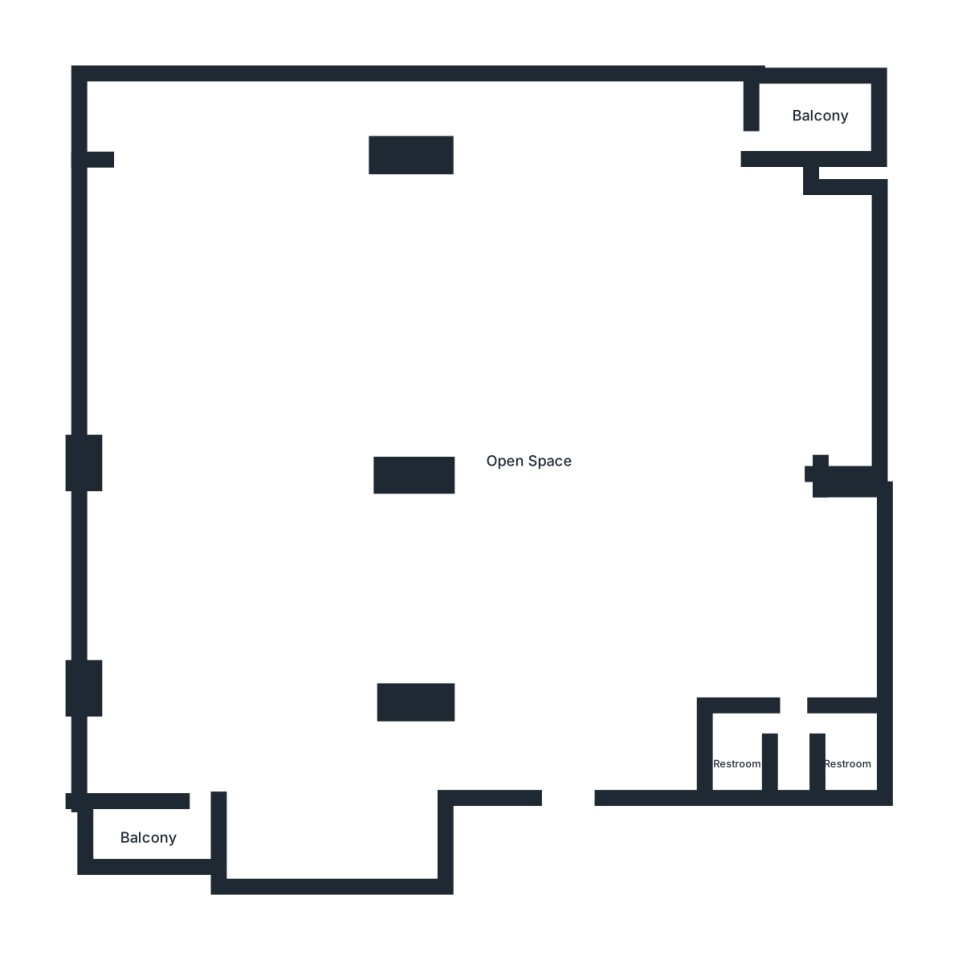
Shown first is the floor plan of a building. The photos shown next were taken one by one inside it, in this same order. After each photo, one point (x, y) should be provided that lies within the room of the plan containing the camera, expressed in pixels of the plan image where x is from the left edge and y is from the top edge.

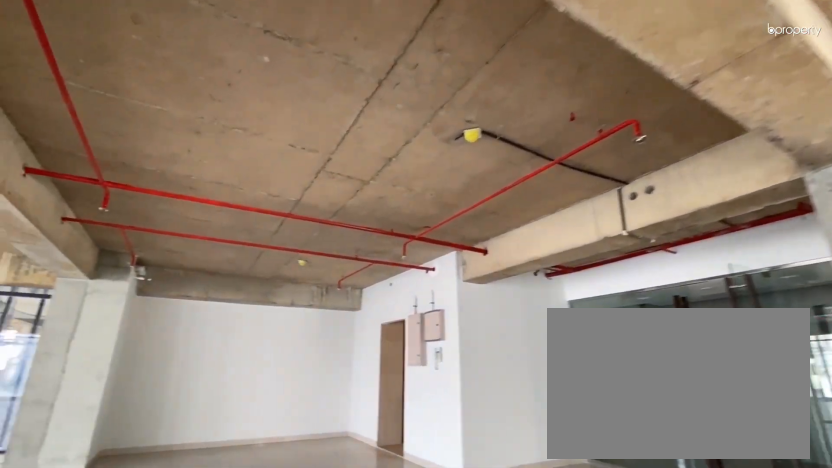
(282, 670)
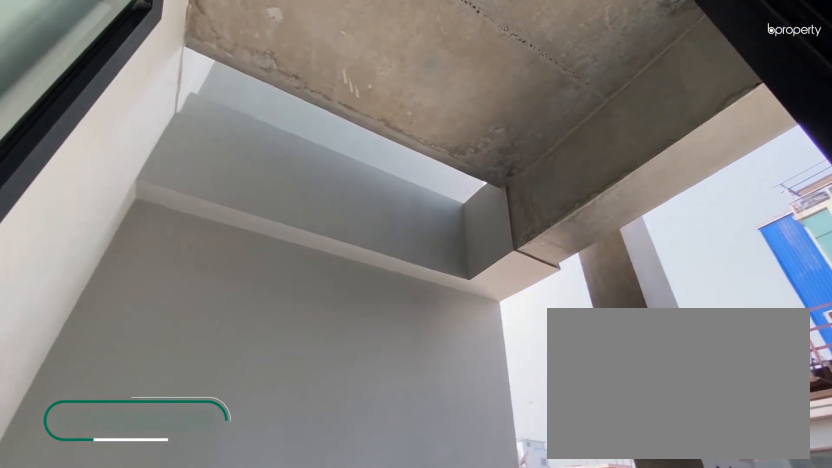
(147, 837)
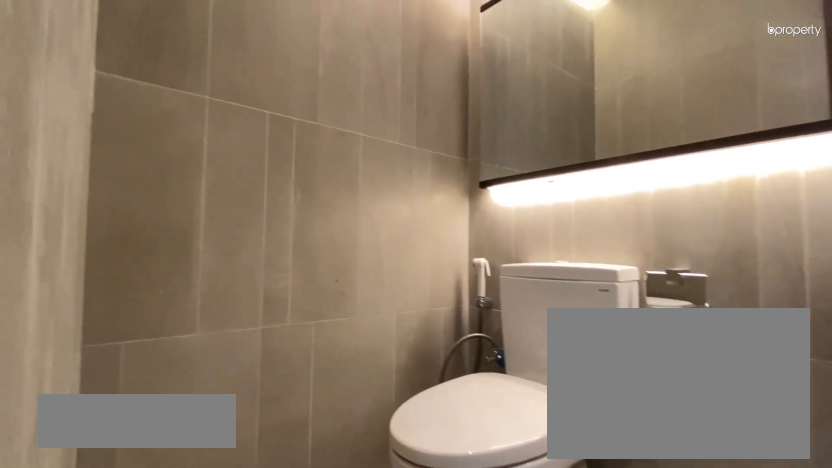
(735, 761)
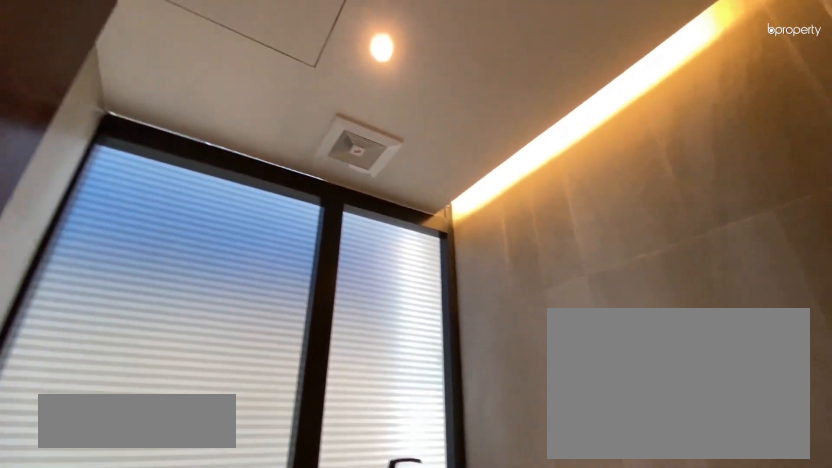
(844, 764)
